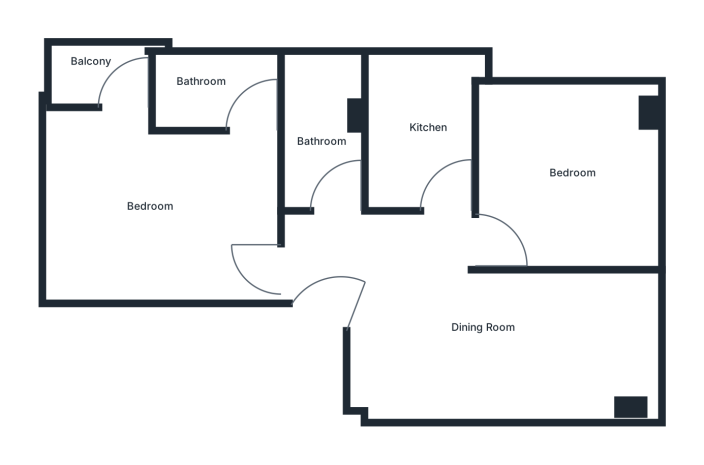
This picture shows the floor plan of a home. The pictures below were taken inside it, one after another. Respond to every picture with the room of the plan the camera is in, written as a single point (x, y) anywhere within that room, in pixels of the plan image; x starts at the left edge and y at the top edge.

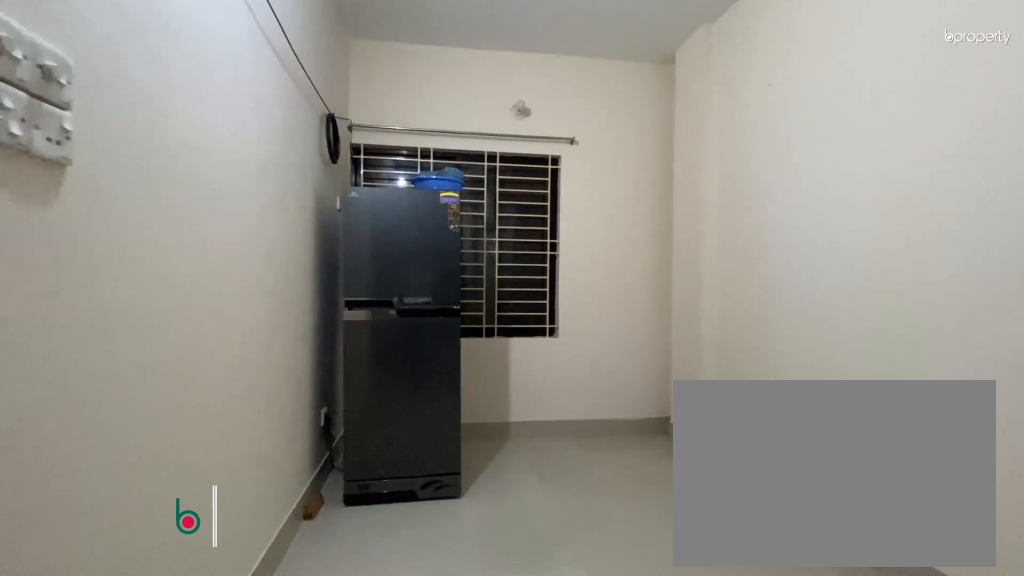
(507, 339)
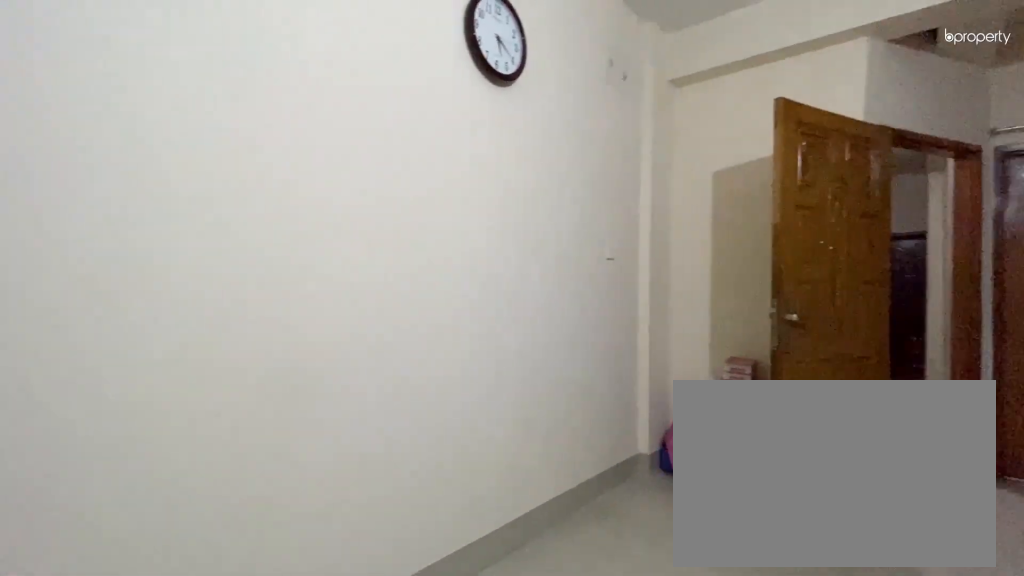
(507, 339)
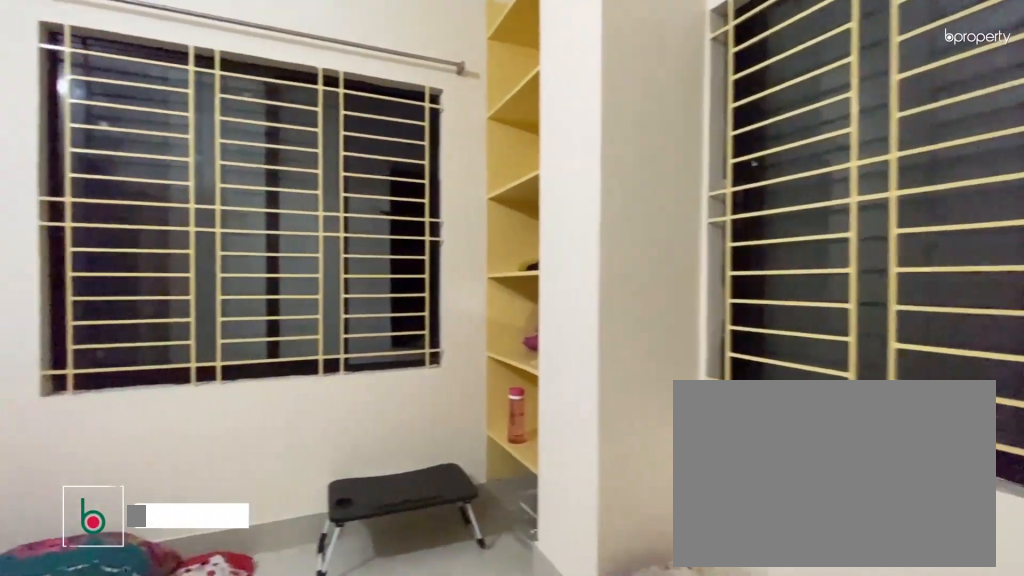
(568, 174)
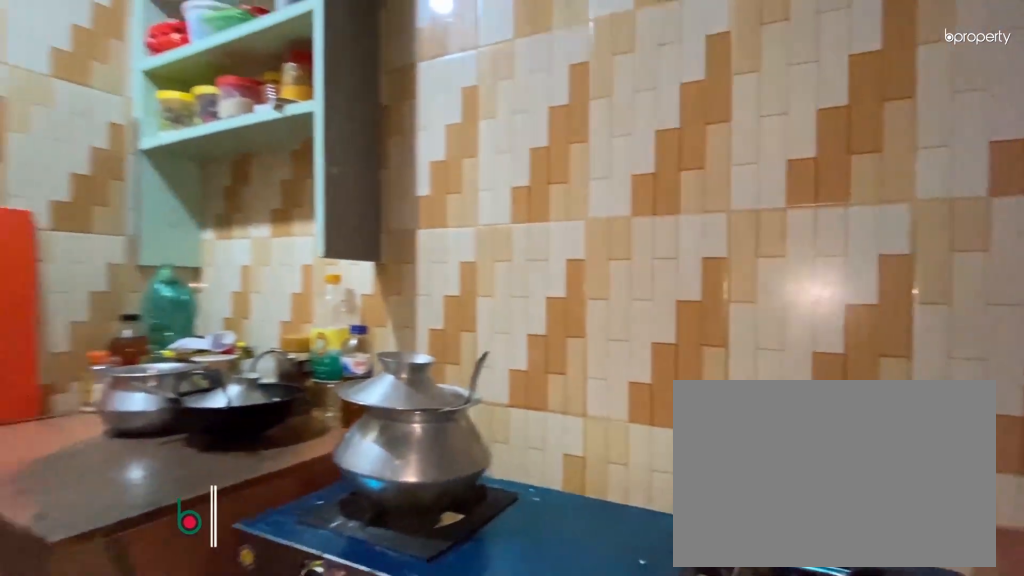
(424, 141)
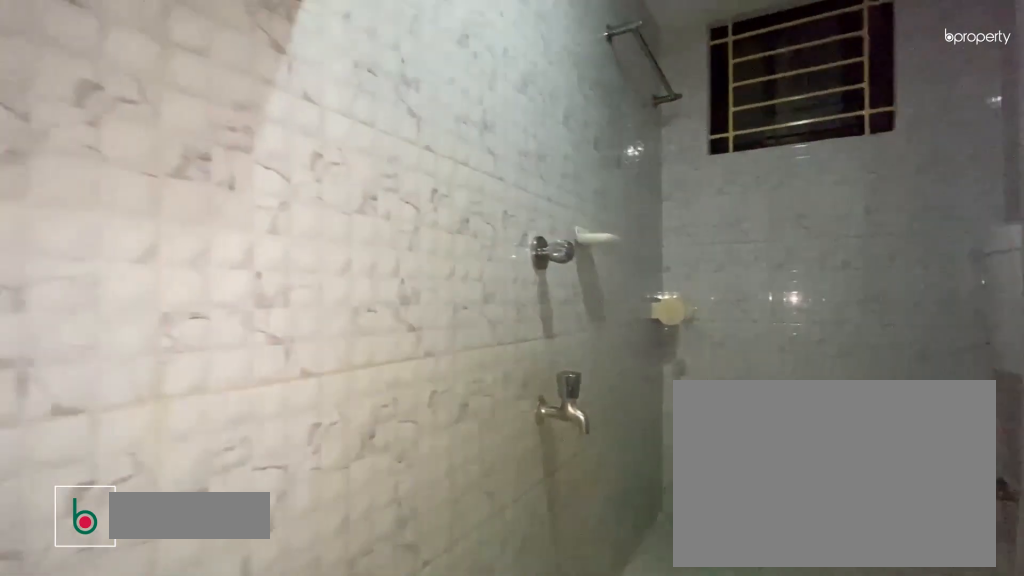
(328, 133)
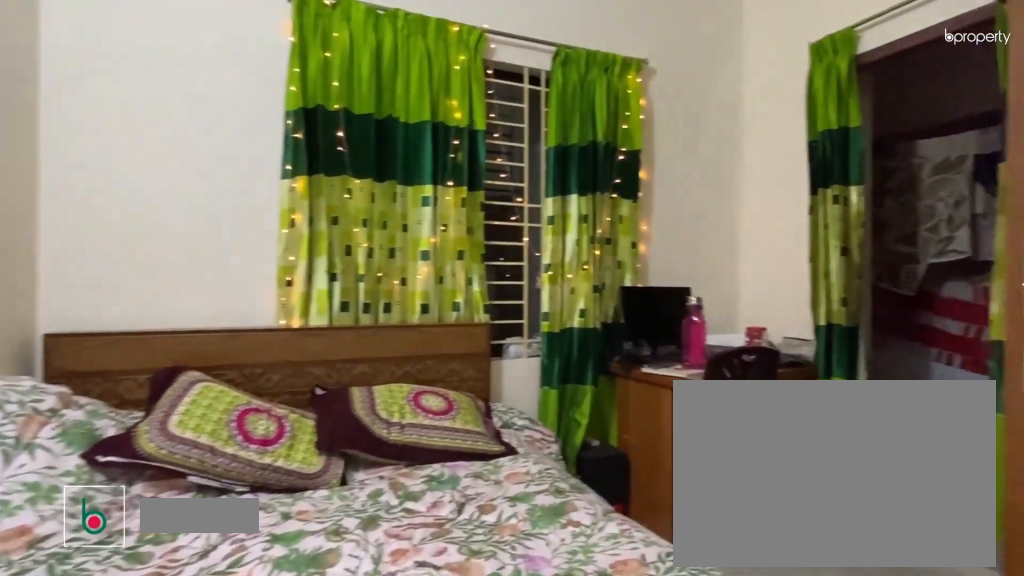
(160, 192)
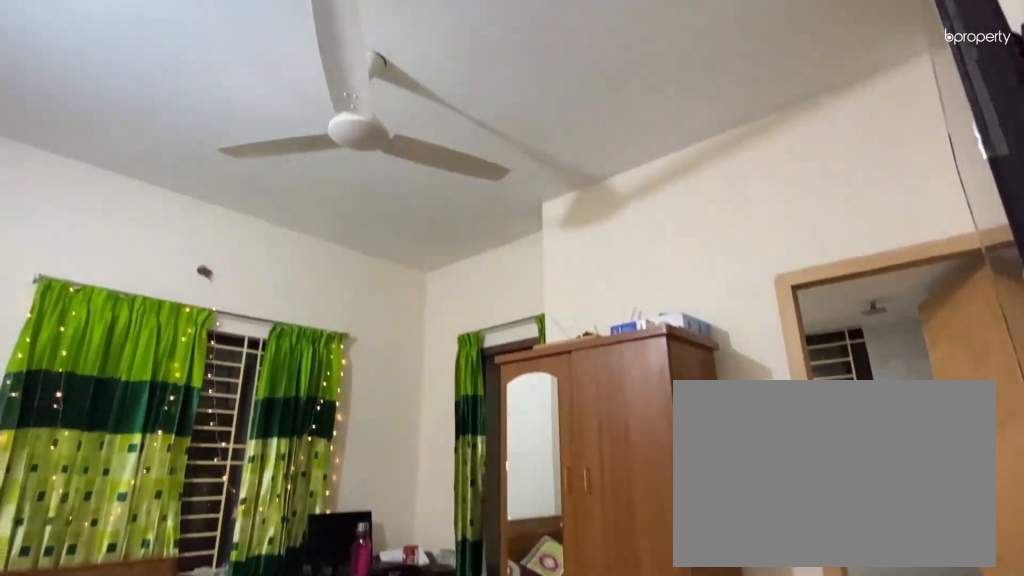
(160, 192)
